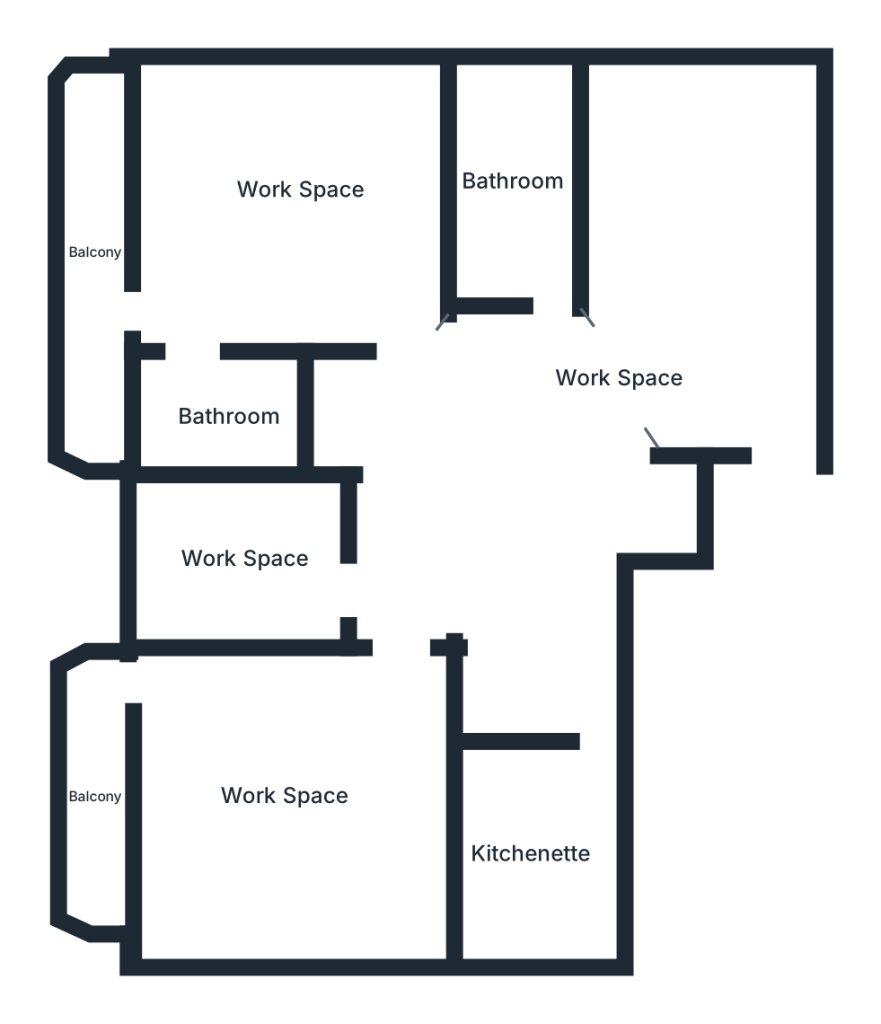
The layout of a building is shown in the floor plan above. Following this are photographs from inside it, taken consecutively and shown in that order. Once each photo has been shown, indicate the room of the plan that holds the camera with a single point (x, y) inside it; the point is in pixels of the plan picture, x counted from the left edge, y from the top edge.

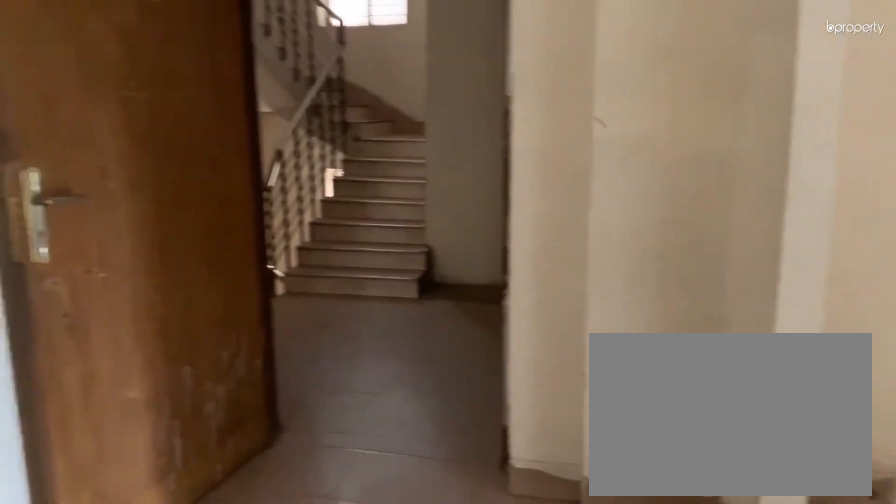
(628, 376)
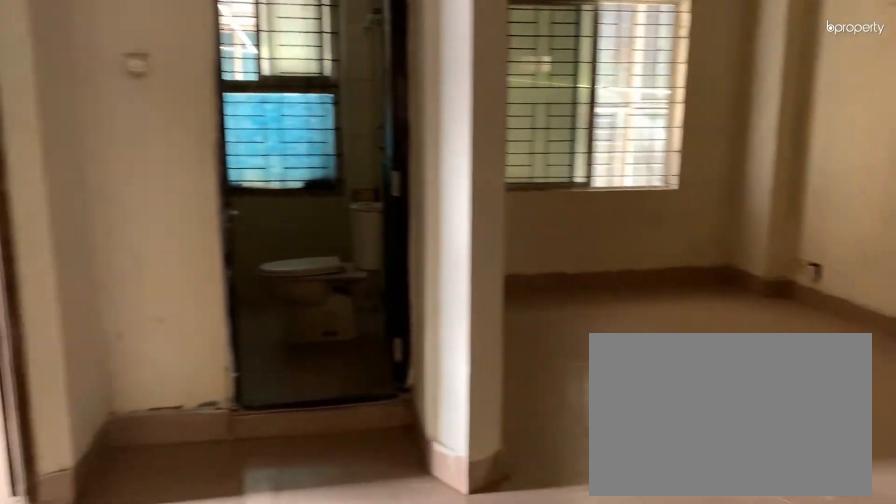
(627, 376)
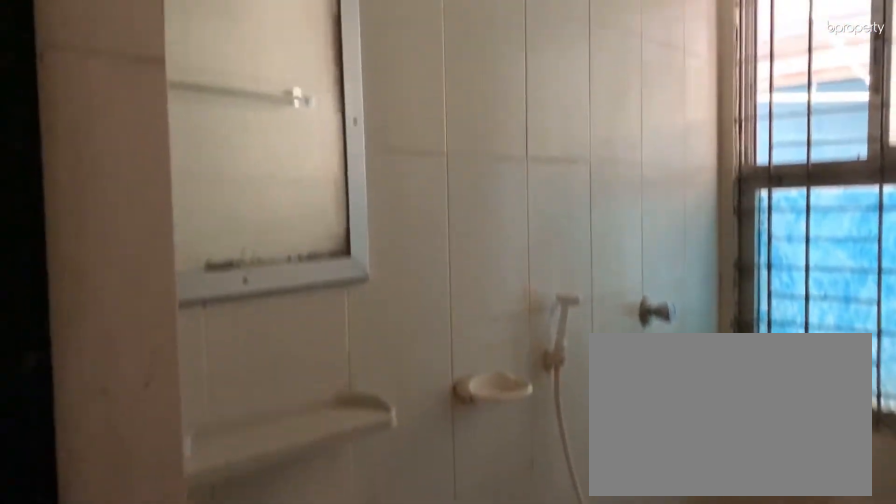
(512, 182)
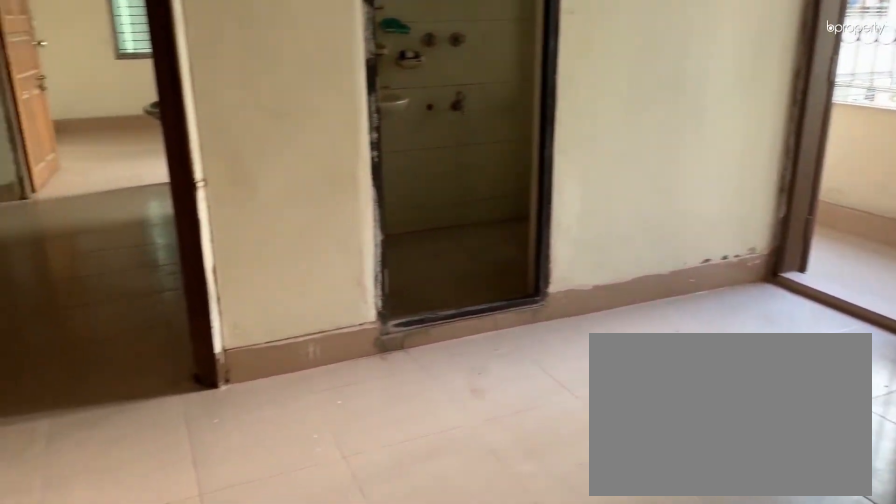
(297, 189)
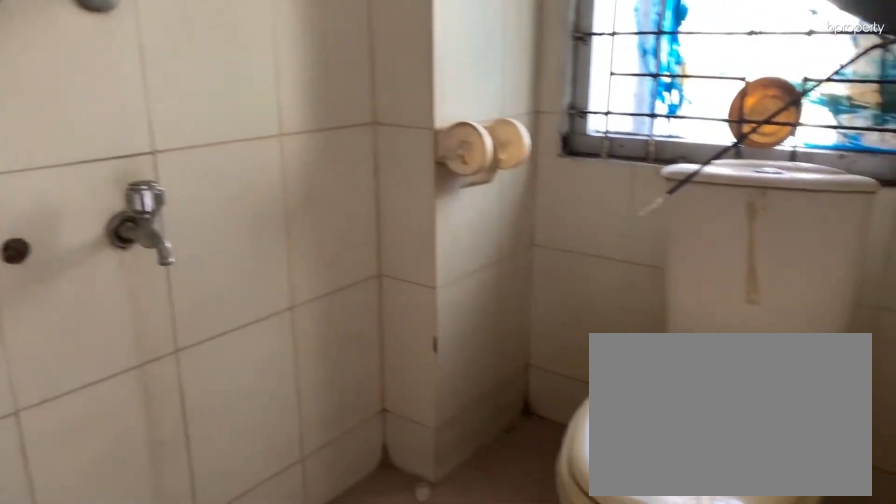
(230, 416)
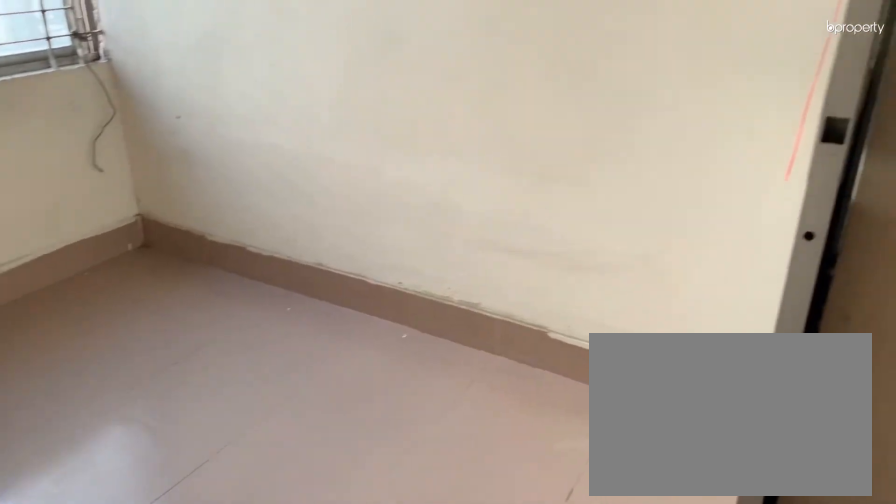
(244, 559)
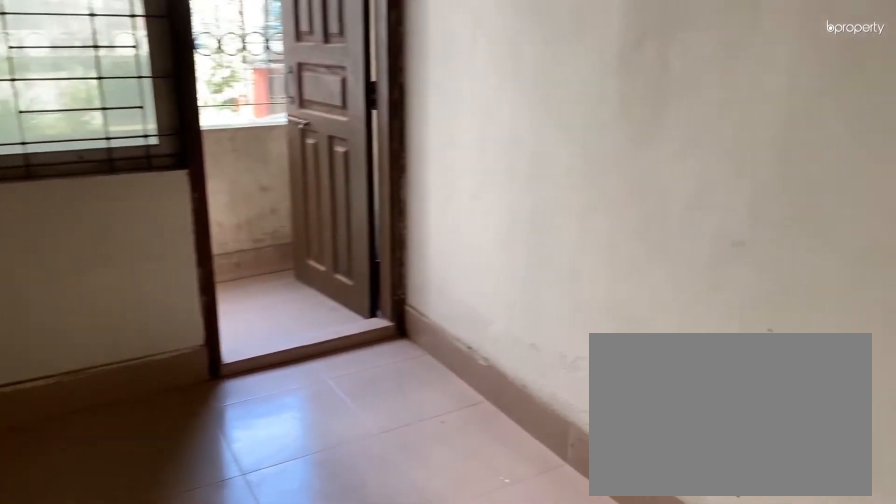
(284, 793)
